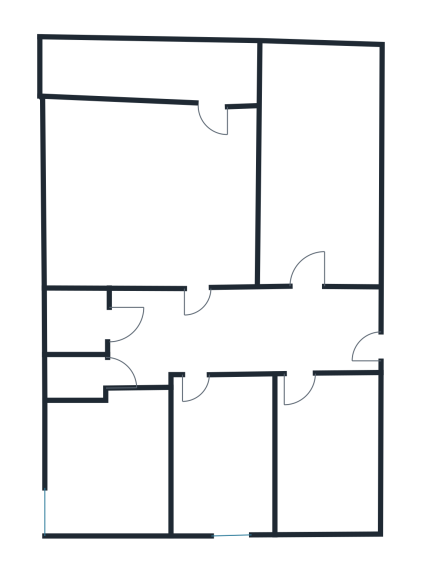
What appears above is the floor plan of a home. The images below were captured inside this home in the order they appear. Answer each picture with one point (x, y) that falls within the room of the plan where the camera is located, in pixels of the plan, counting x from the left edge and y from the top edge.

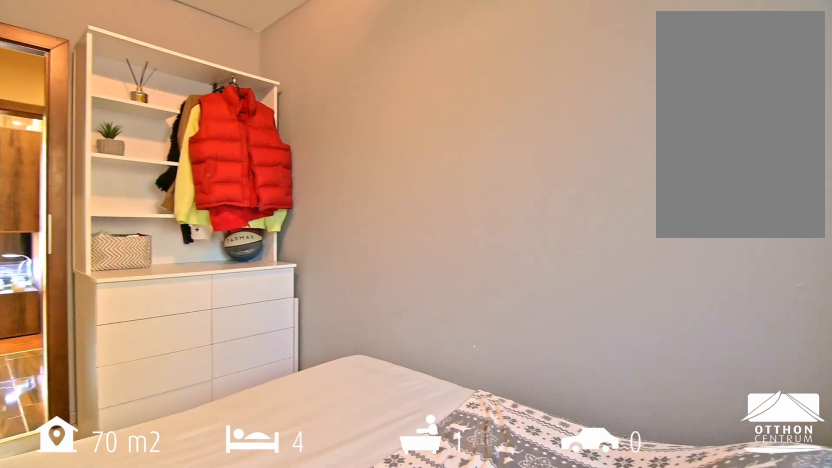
(224, 460)
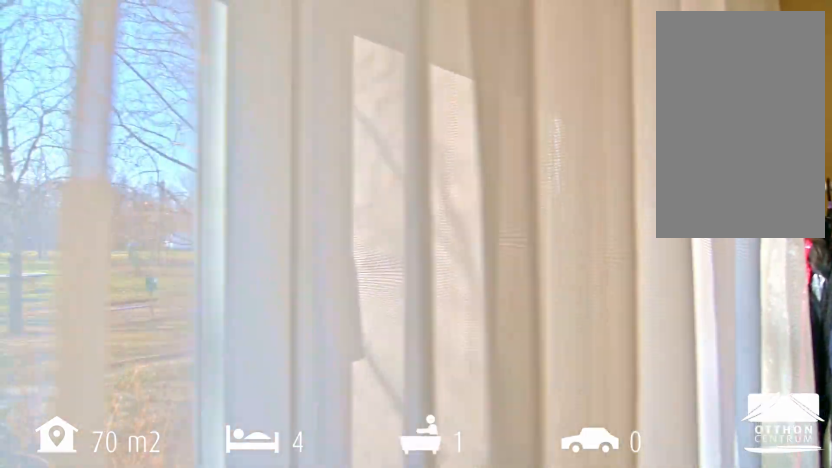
(319, 171)
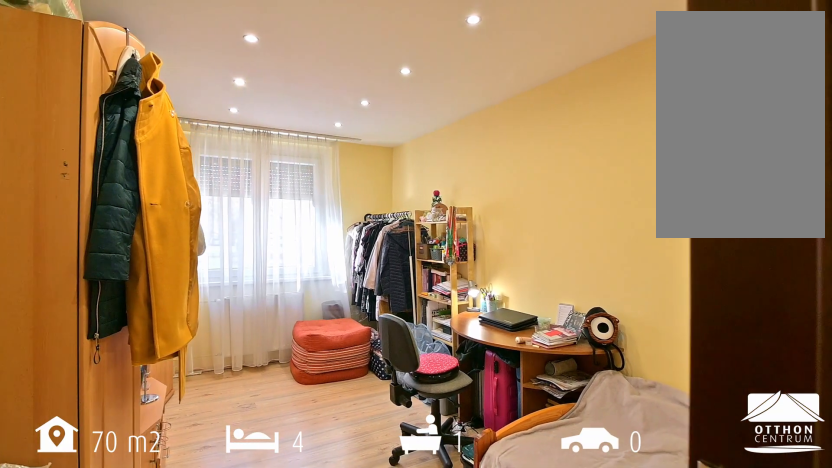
(319, 171)
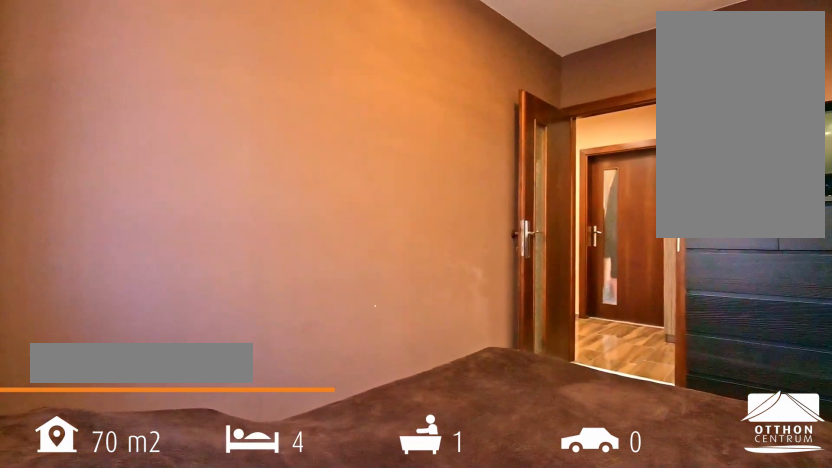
(329, 451)
